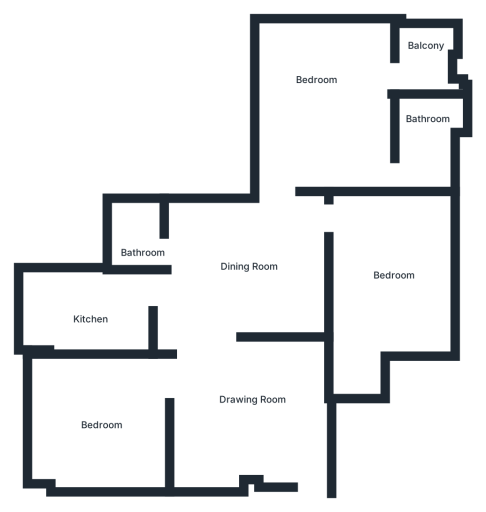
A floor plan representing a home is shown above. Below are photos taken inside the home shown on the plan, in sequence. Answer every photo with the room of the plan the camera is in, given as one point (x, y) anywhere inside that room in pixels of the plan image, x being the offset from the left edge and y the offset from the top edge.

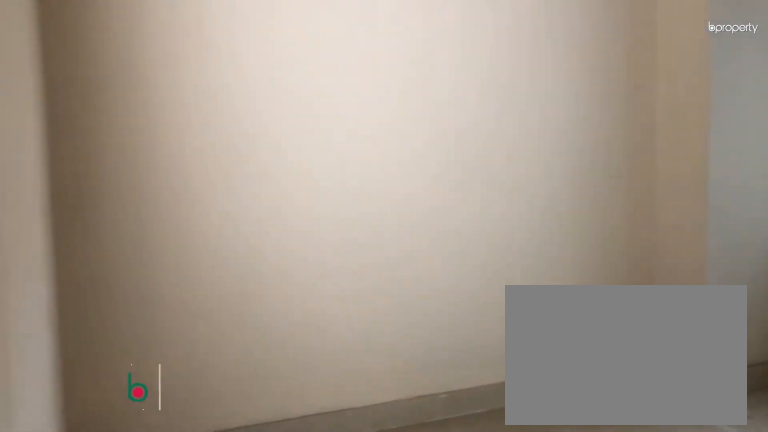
(100, 420)
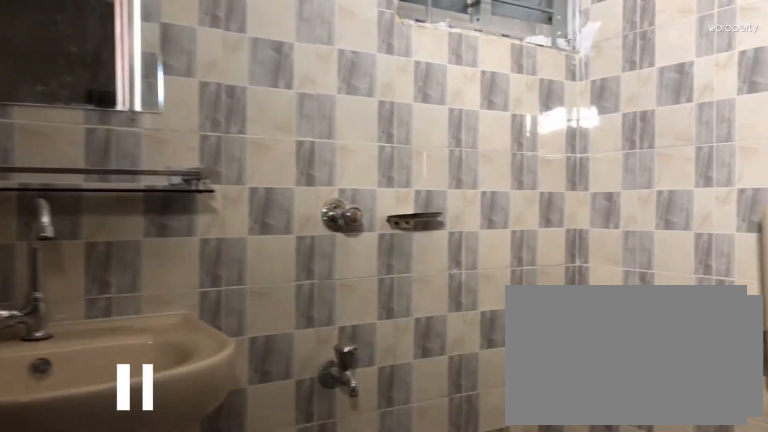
(136, 231)
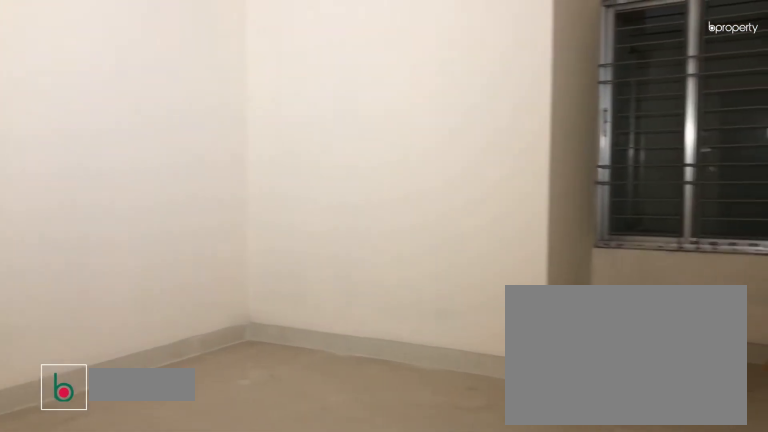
(389, 272)
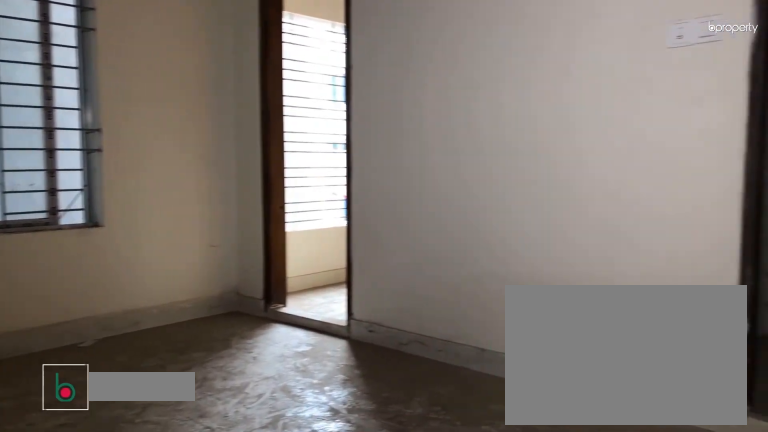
(375, 78)
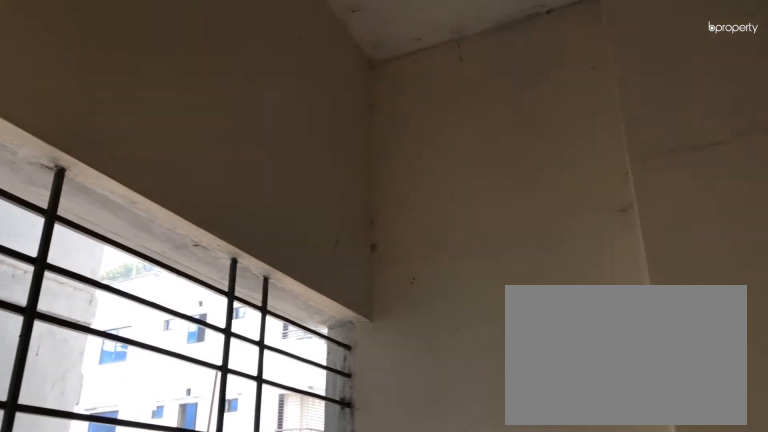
(417, 65)
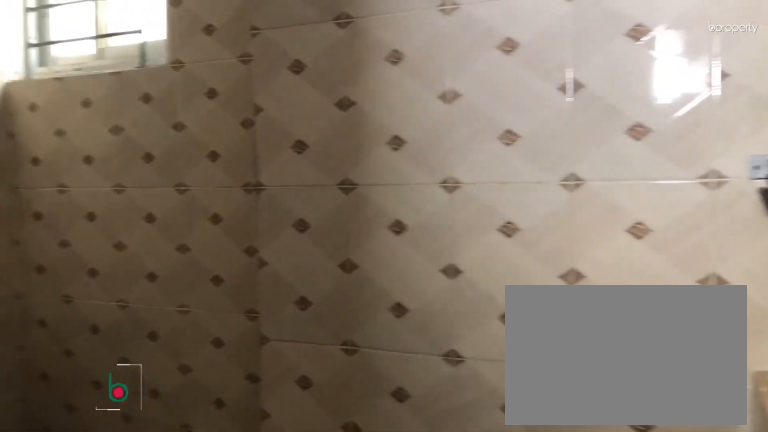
(423, 124)
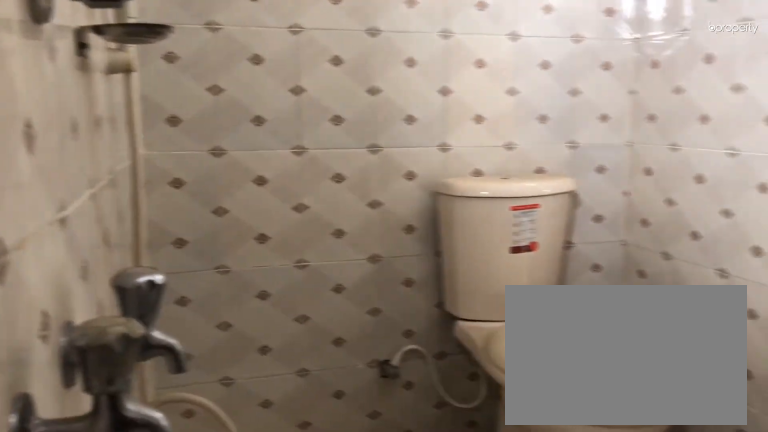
(423, 124)
